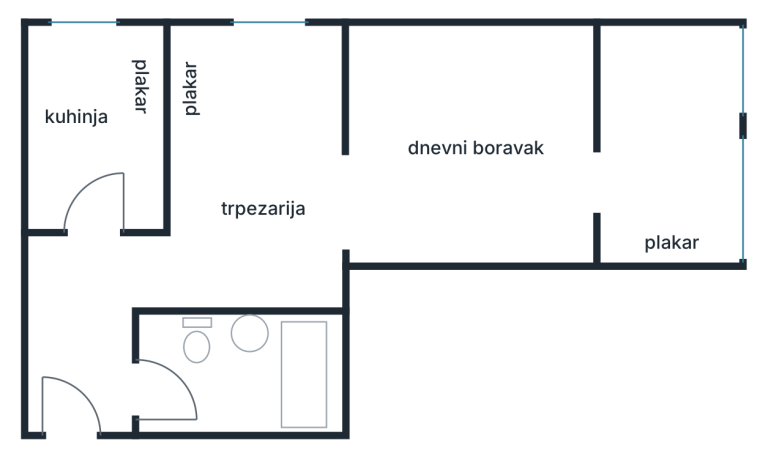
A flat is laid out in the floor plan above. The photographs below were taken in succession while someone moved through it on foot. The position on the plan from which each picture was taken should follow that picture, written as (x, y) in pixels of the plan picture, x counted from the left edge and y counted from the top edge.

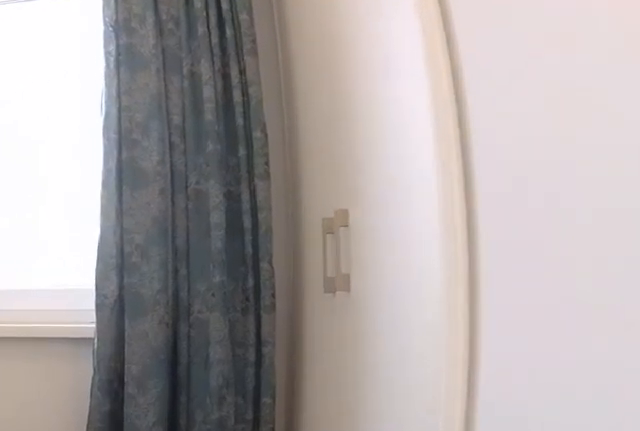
(608, 191)
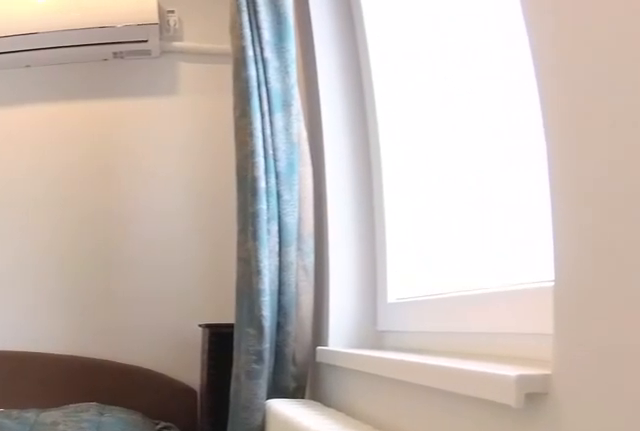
(692, 188)
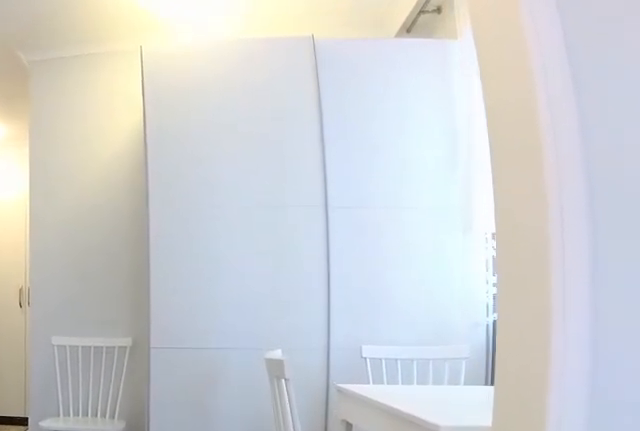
(446, 194)
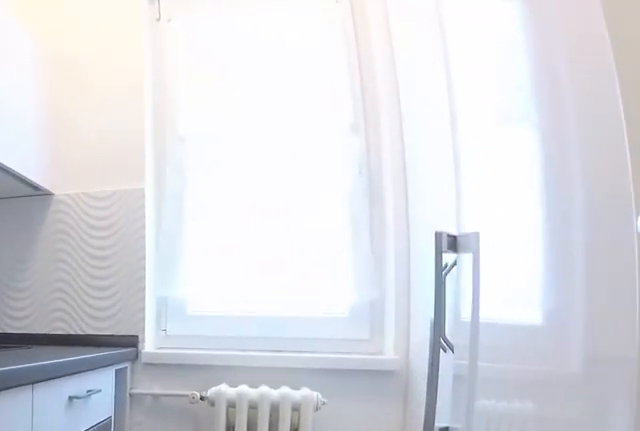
(96, 230)
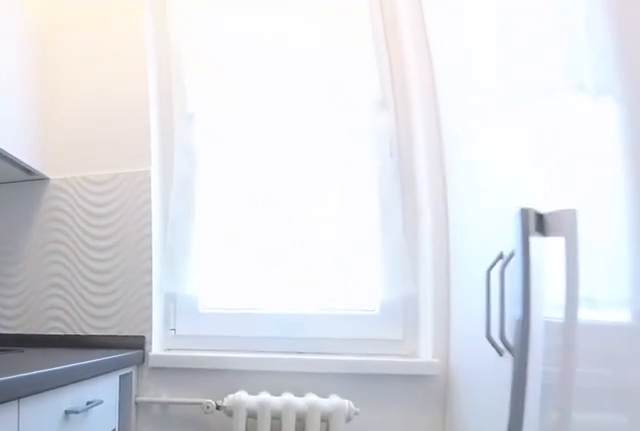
(96, 210)
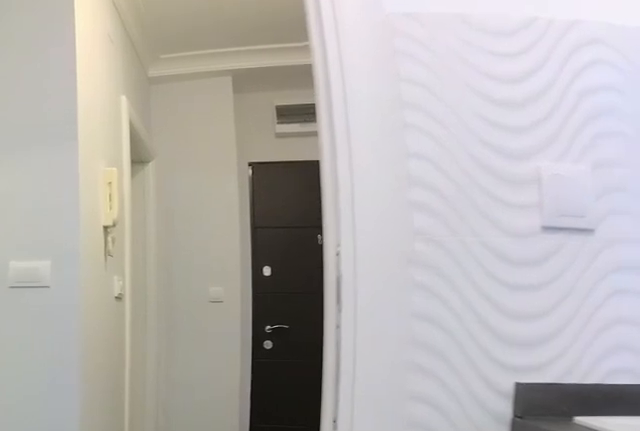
(97, 140)
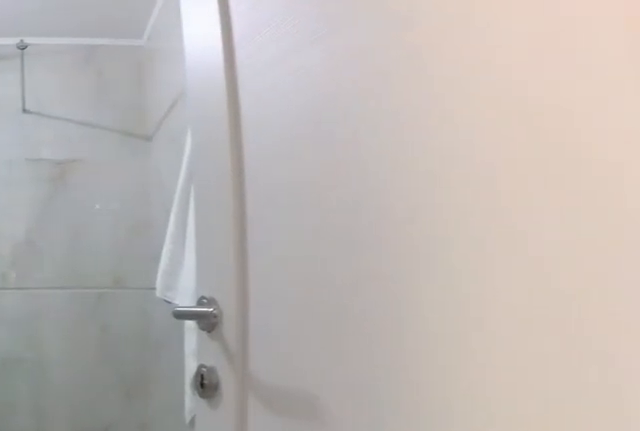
(114, 395)
